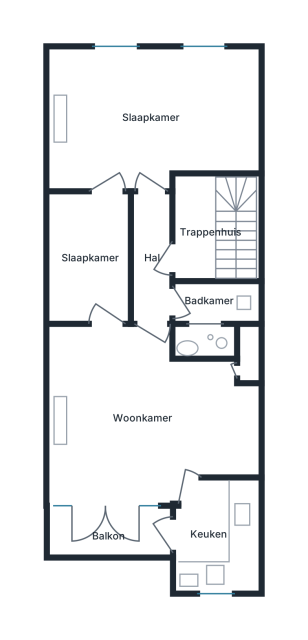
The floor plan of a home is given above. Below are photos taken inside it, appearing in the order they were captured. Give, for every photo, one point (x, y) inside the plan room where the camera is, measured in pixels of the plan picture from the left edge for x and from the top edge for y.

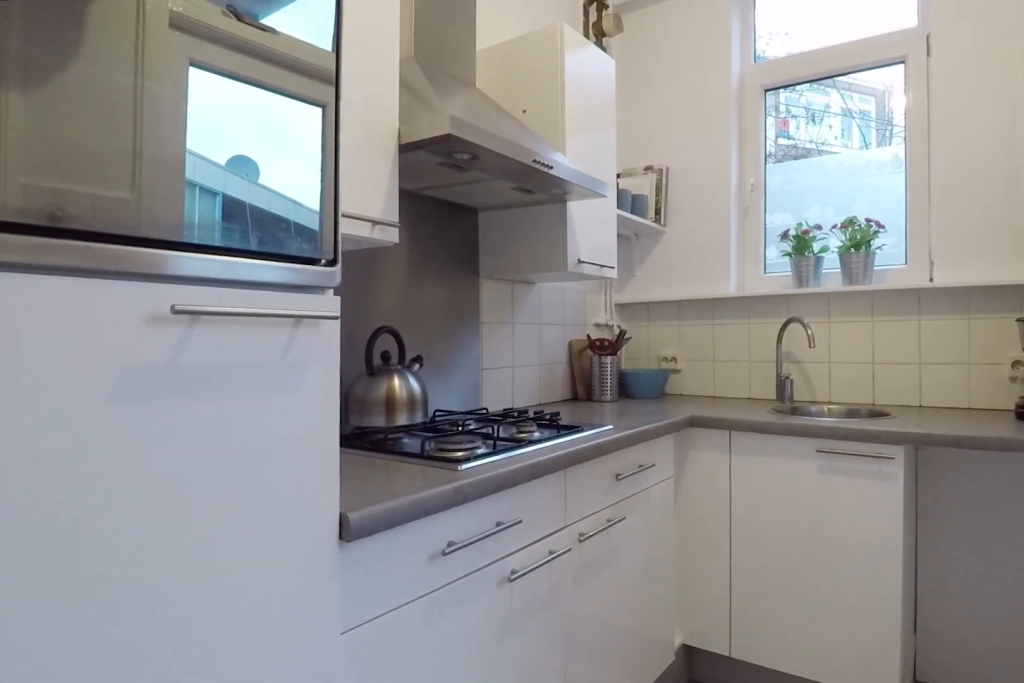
(217, 536)
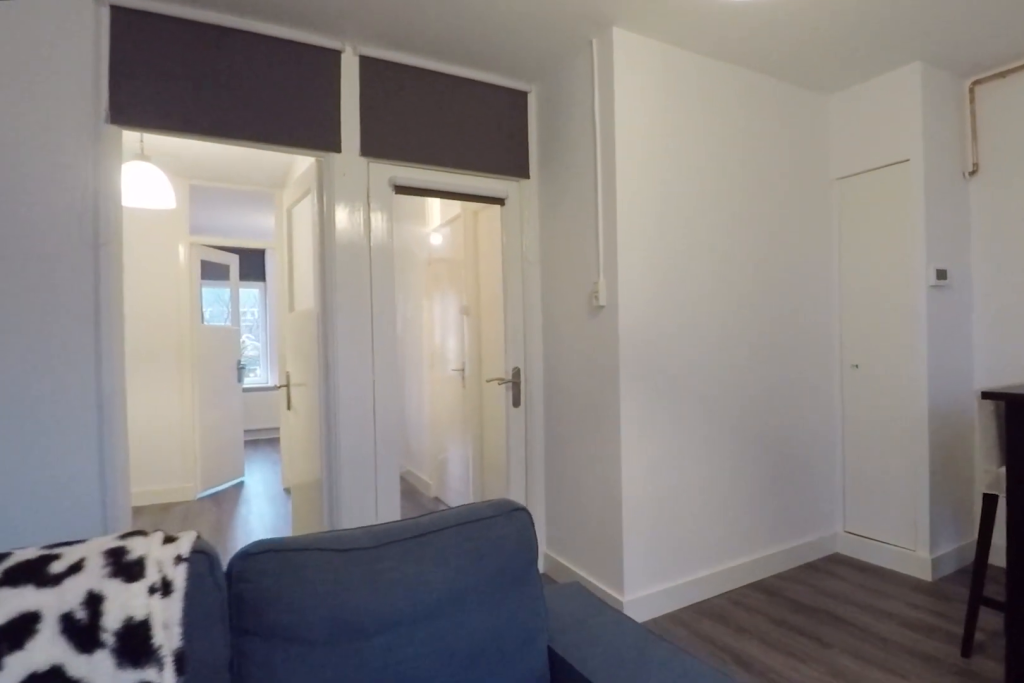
(144, 416)
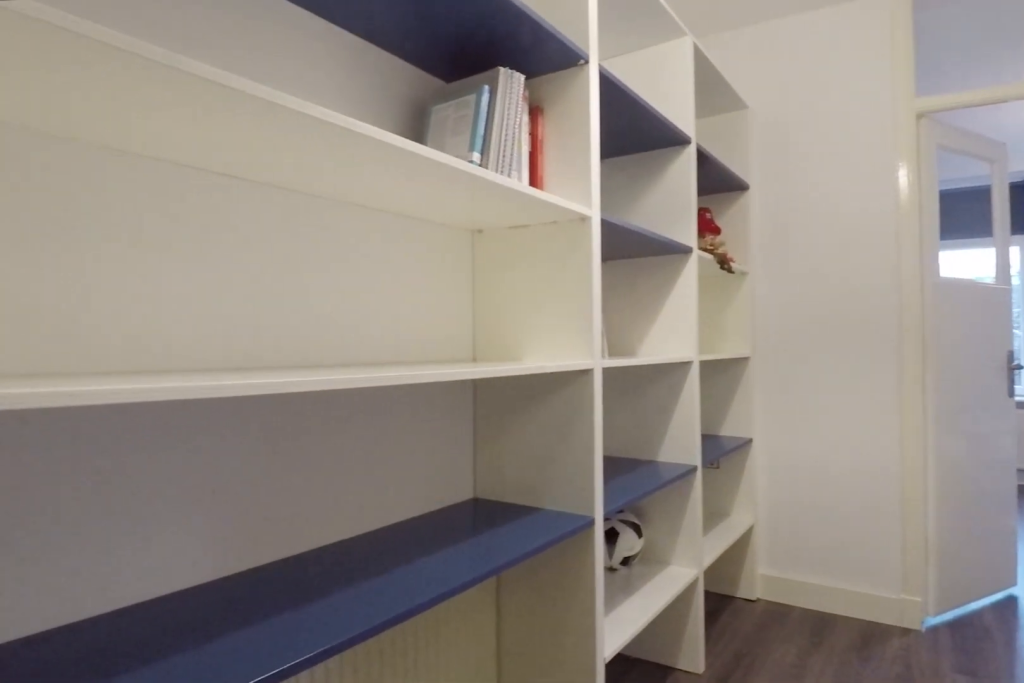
(90, 257)
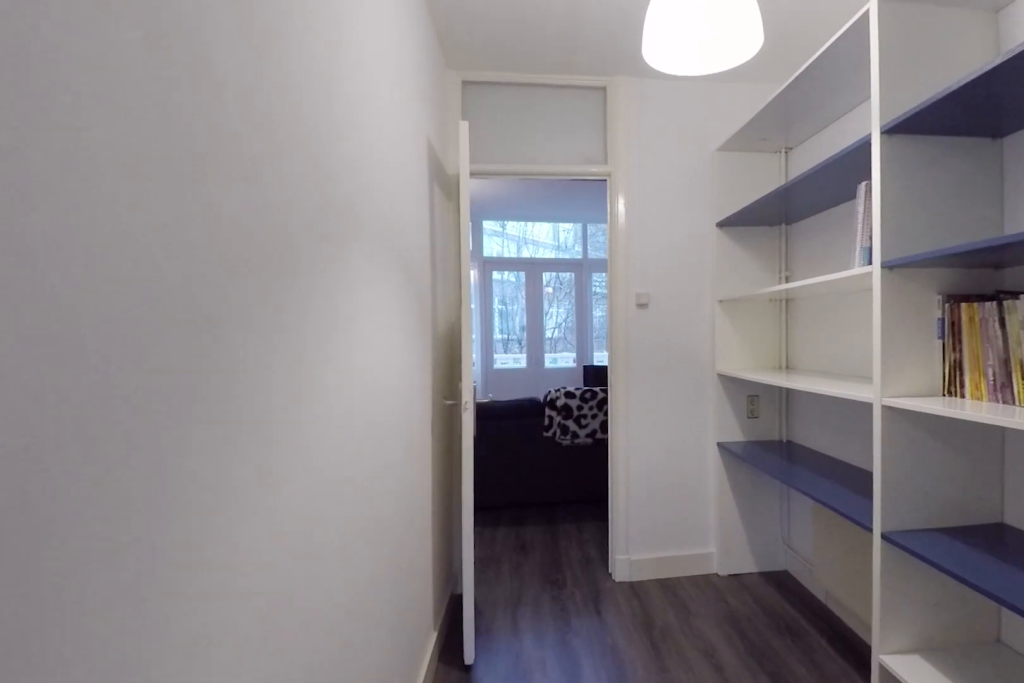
(90, 257)
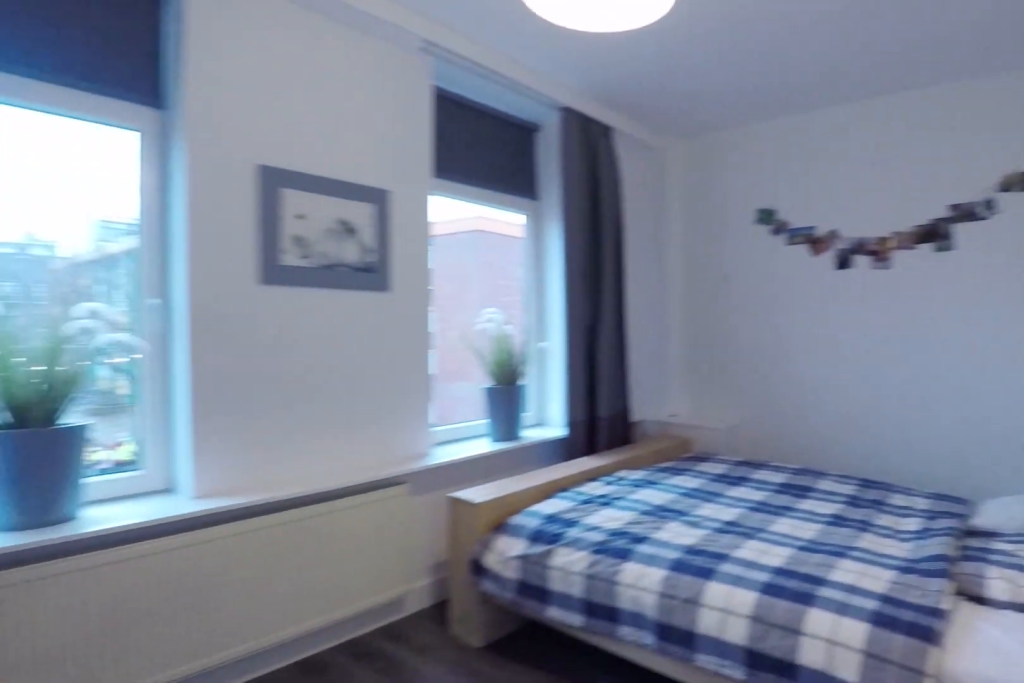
(153, 116)
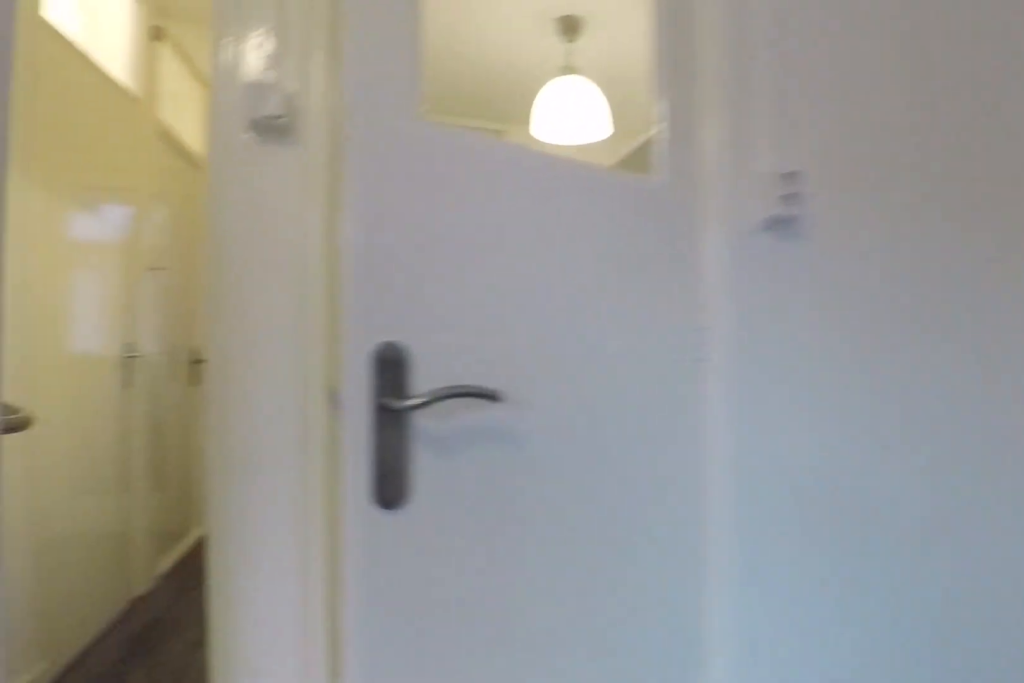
(153, 116)
